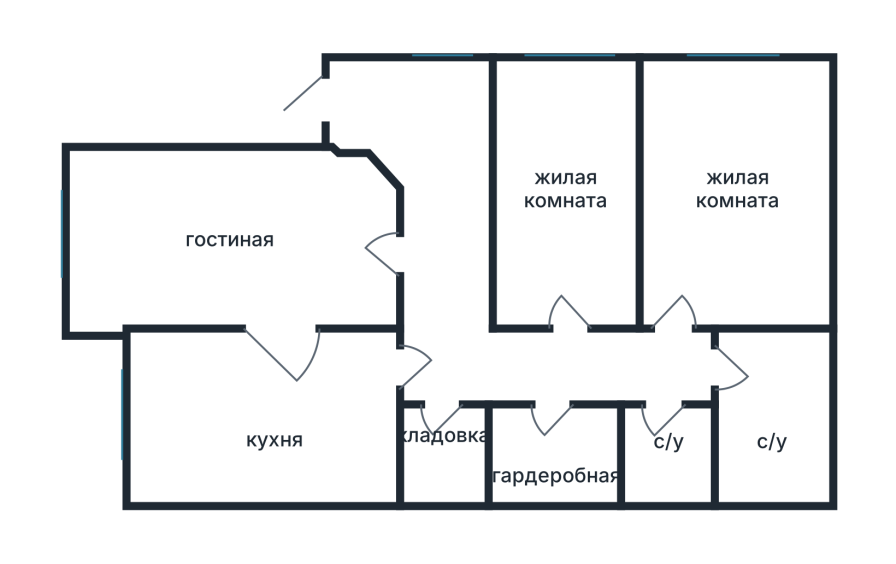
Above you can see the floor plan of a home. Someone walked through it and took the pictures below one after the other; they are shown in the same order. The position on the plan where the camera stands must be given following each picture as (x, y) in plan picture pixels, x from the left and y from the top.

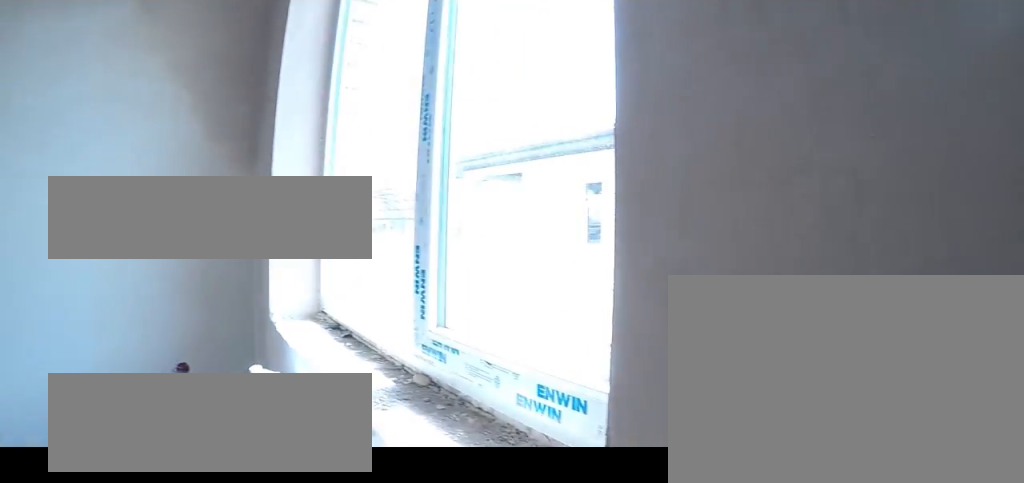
(802, 95)
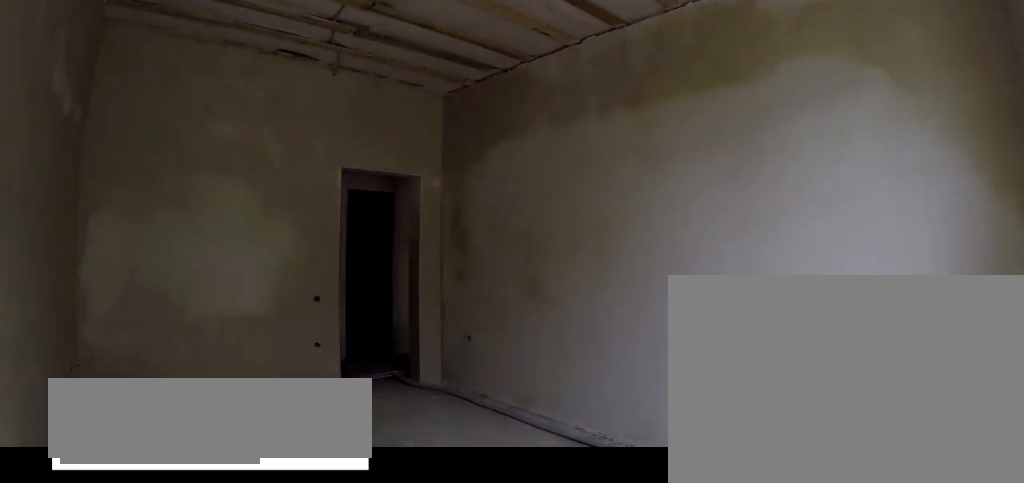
(803, 94)
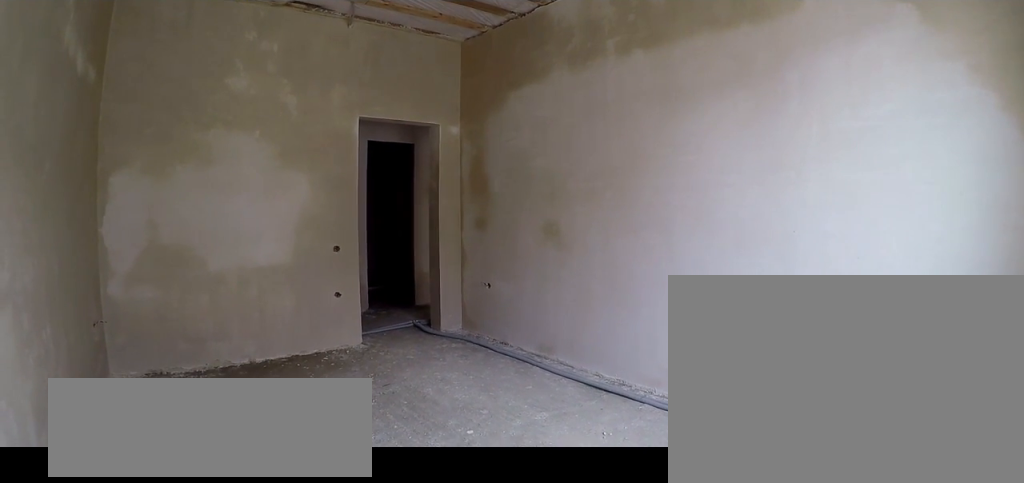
(802, 95)
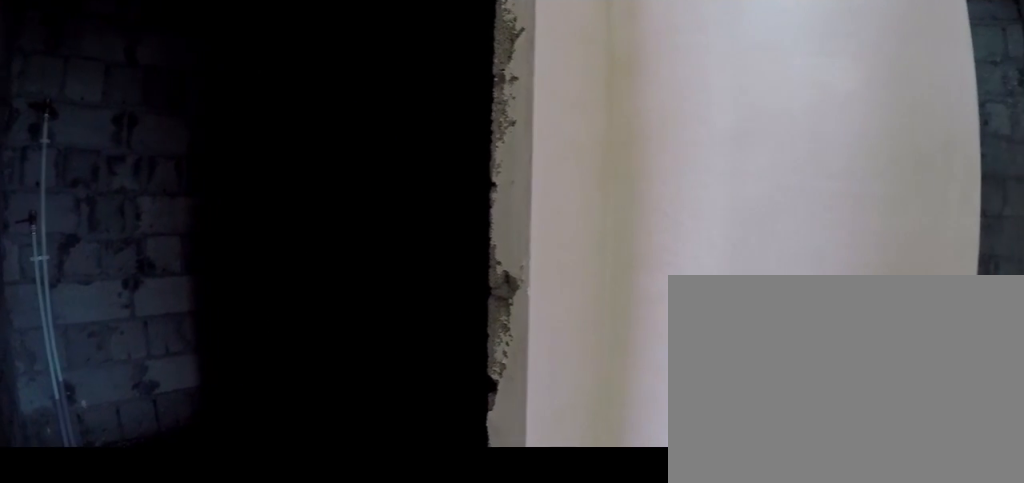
(671, 337)
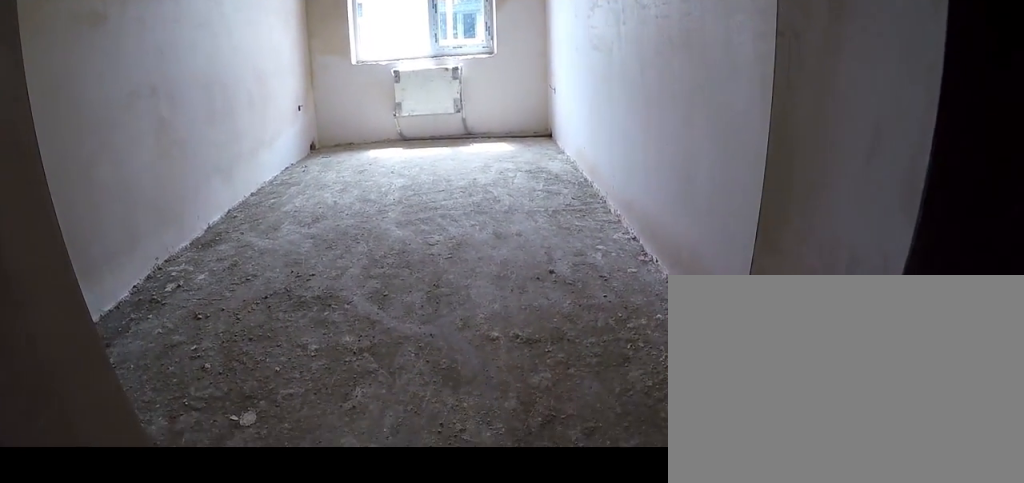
(572, 334)
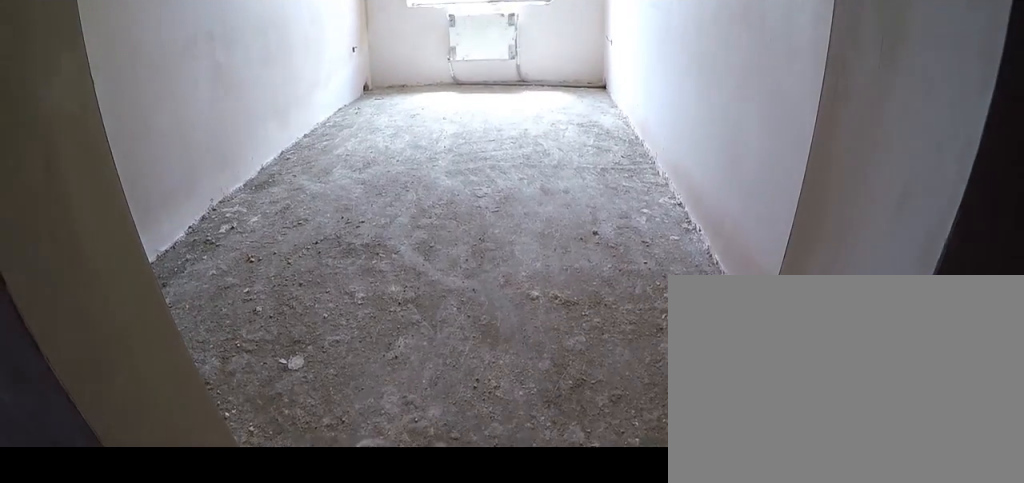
(572, 334)
